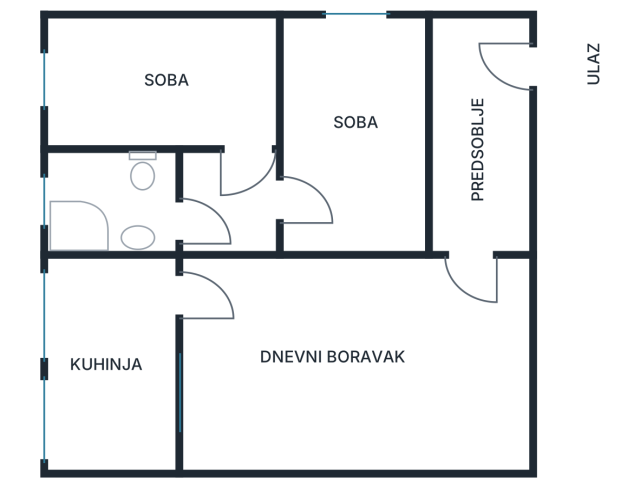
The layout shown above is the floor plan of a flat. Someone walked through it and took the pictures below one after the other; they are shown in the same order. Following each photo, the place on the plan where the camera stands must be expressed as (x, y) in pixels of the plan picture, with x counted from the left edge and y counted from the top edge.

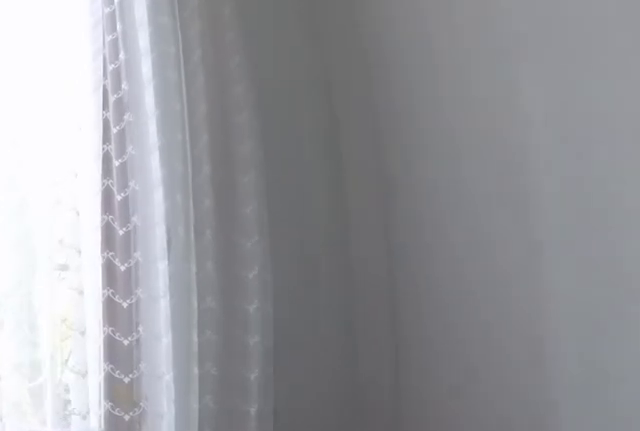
(135, 104)
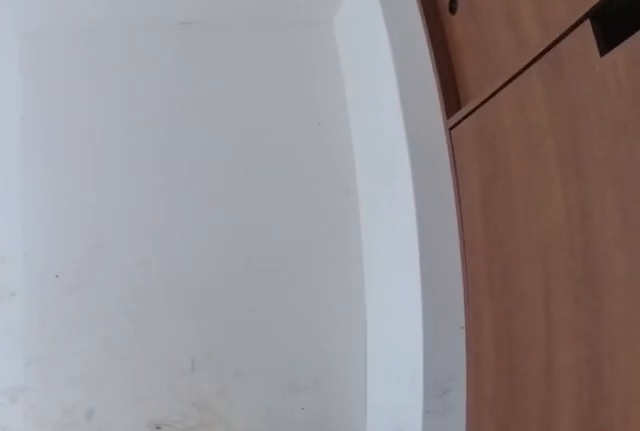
(265, 191)
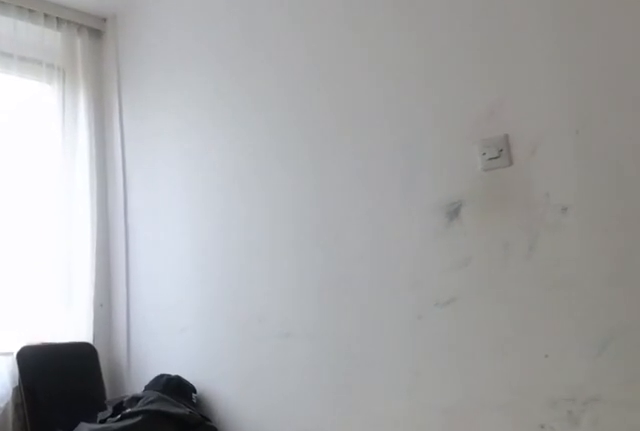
(330, 181)
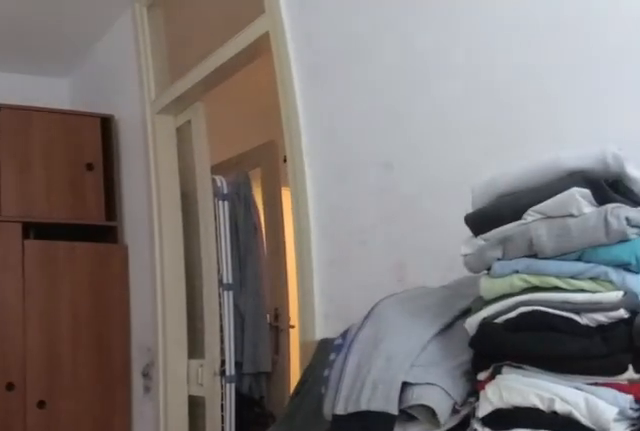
(337, 45)
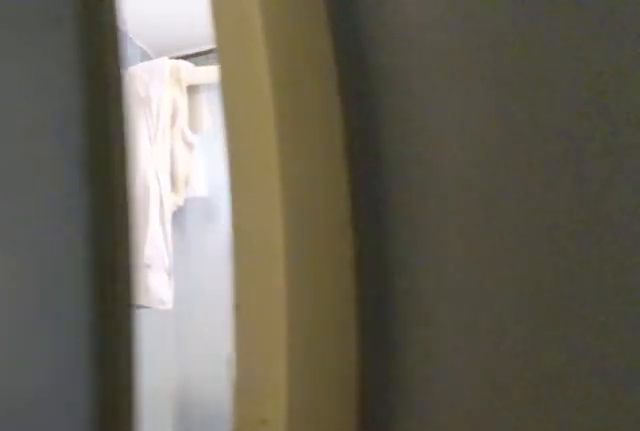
(213, 192)
